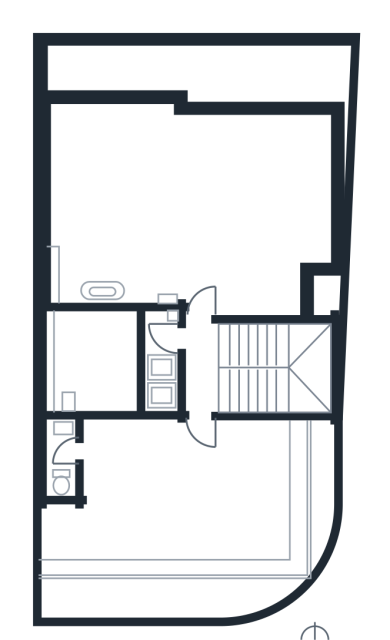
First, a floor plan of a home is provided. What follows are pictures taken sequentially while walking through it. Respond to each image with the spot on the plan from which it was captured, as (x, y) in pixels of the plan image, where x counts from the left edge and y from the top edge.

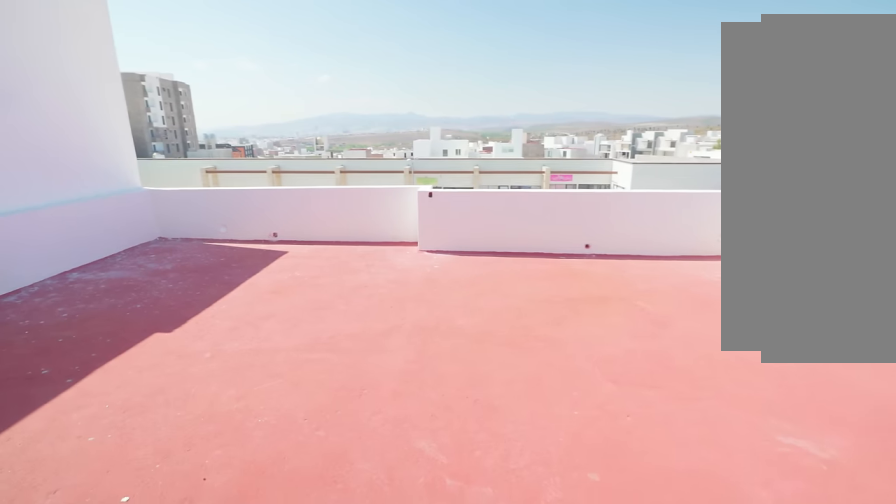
(200, 323)
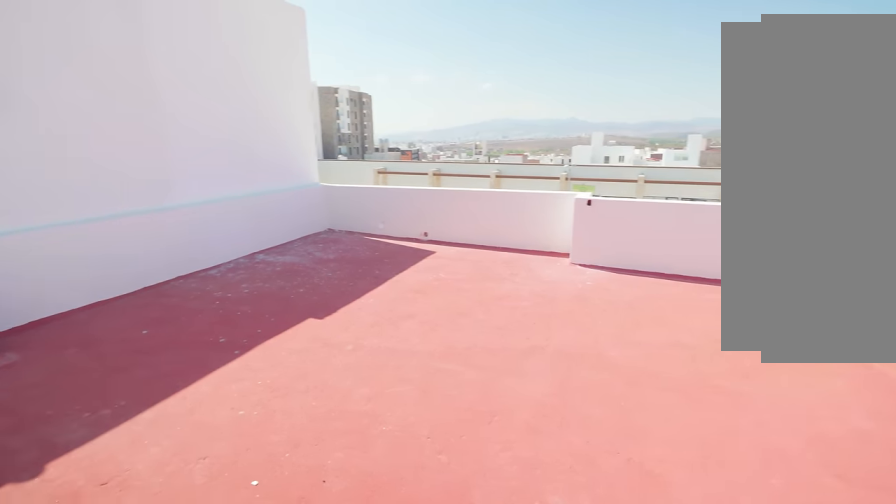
(202, 312)
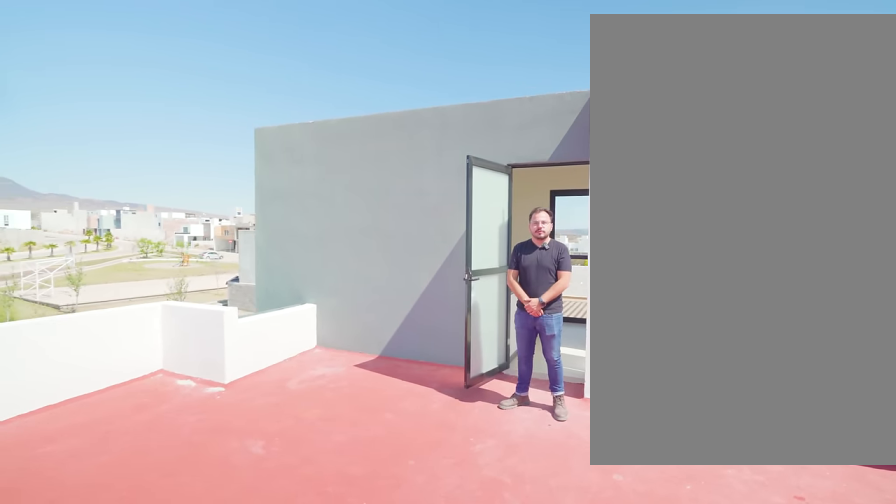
(209, 213)
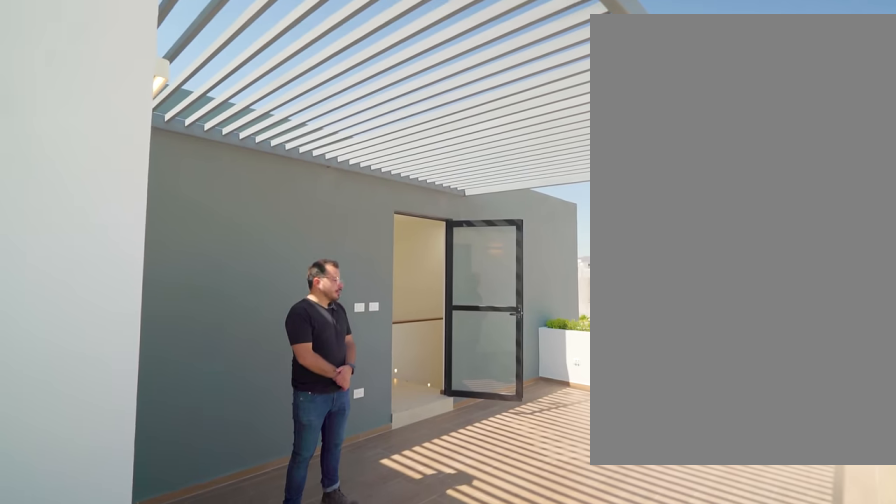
(62, 558)
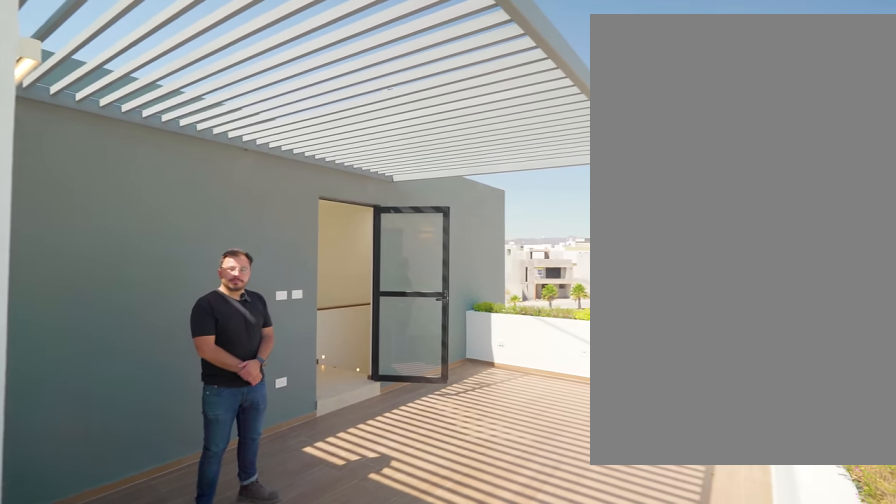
(62, 557)
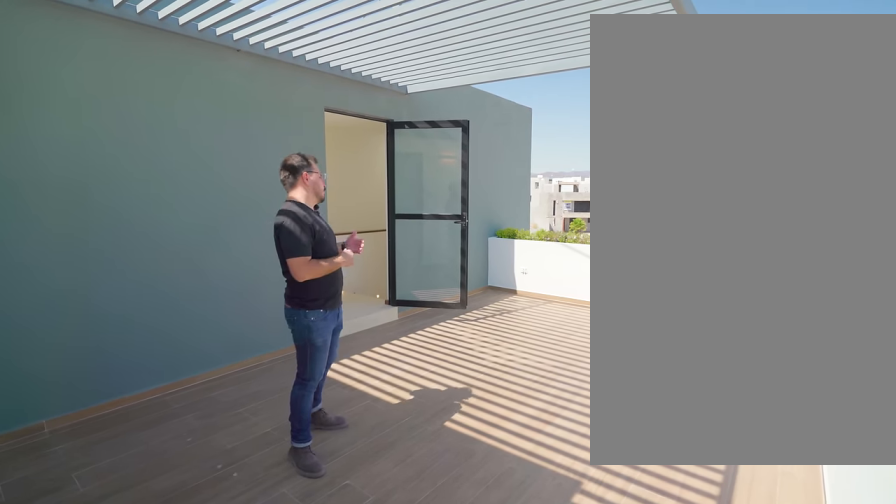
(62, 557)
